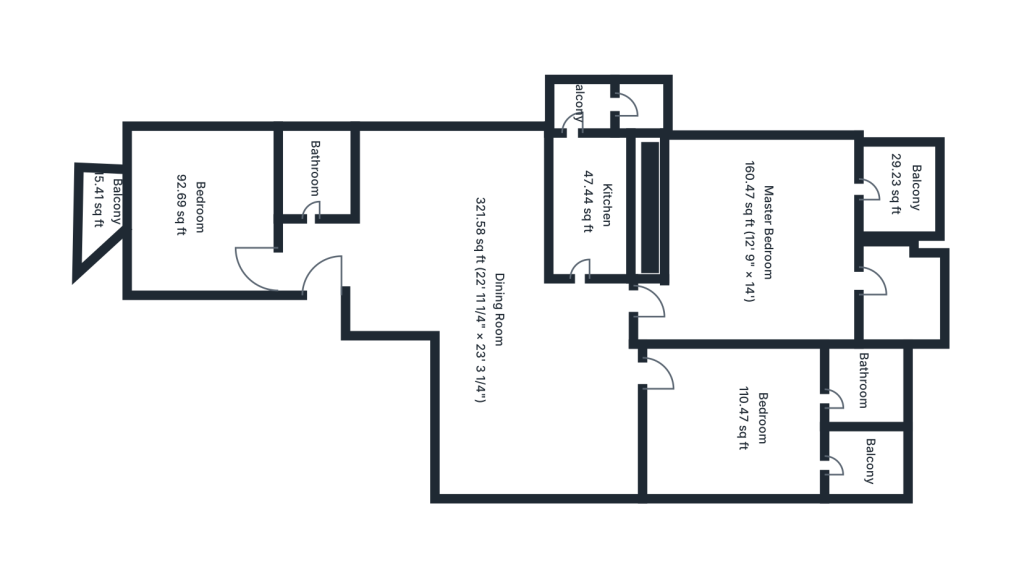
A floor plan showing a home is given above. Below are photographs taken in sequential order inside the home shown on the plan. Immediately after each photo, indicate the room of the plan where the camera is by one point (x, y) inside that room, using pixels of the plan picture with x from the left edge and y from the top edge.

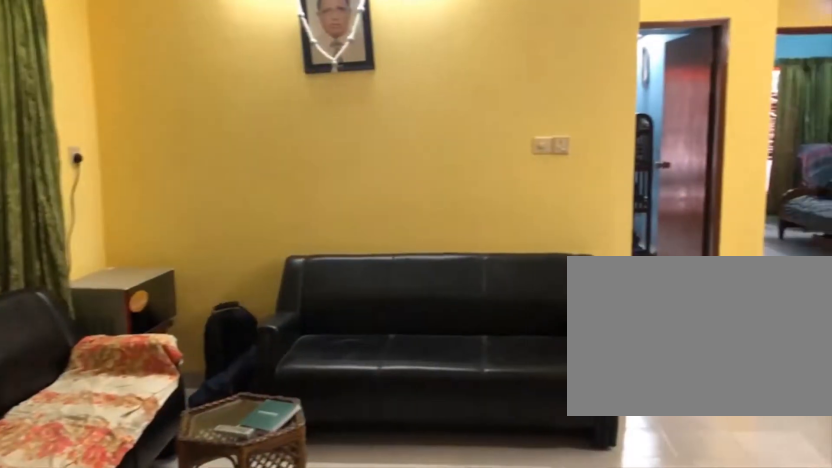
(336, 271)
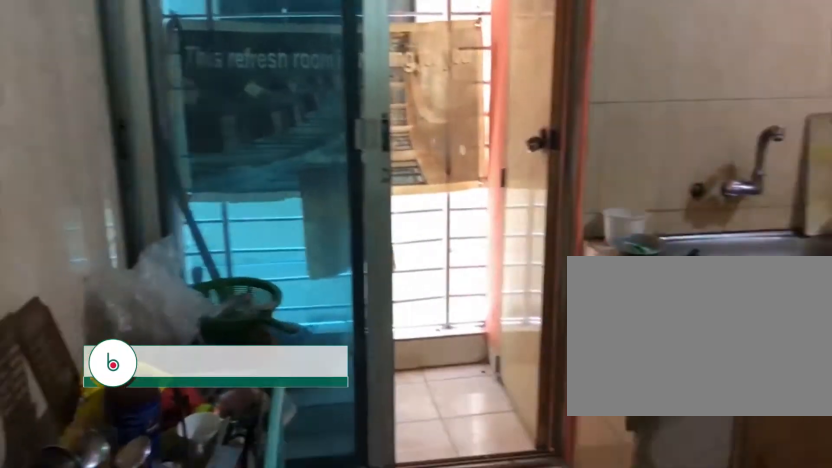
(590, 224)
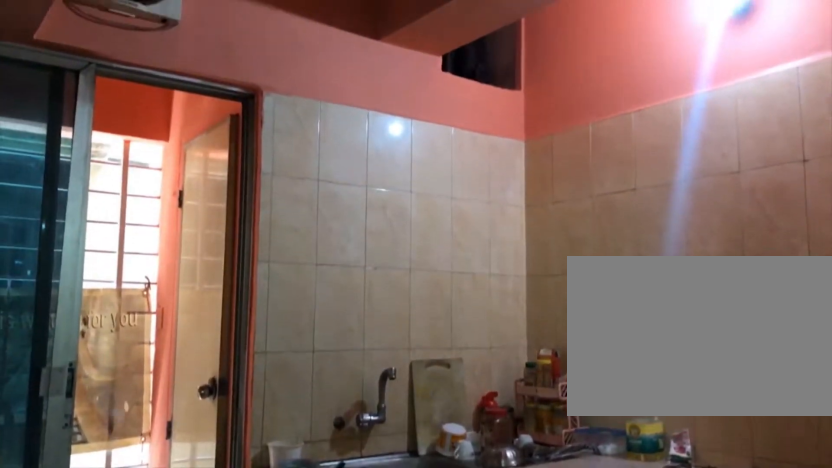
(589, 226)
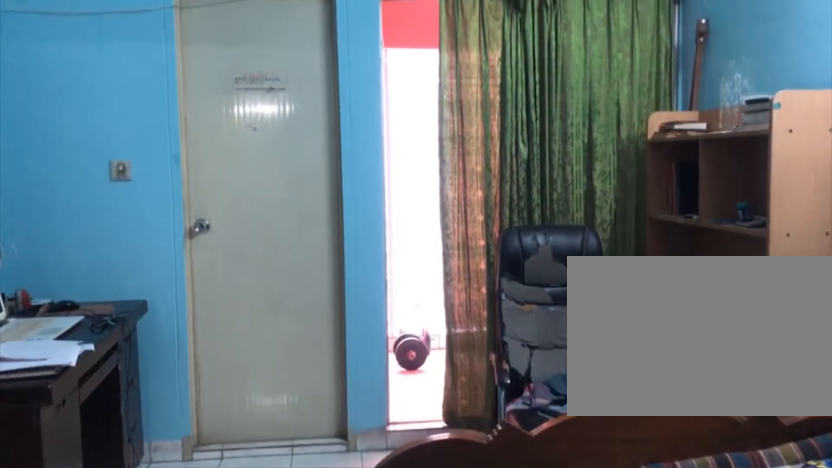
(740, 391)
